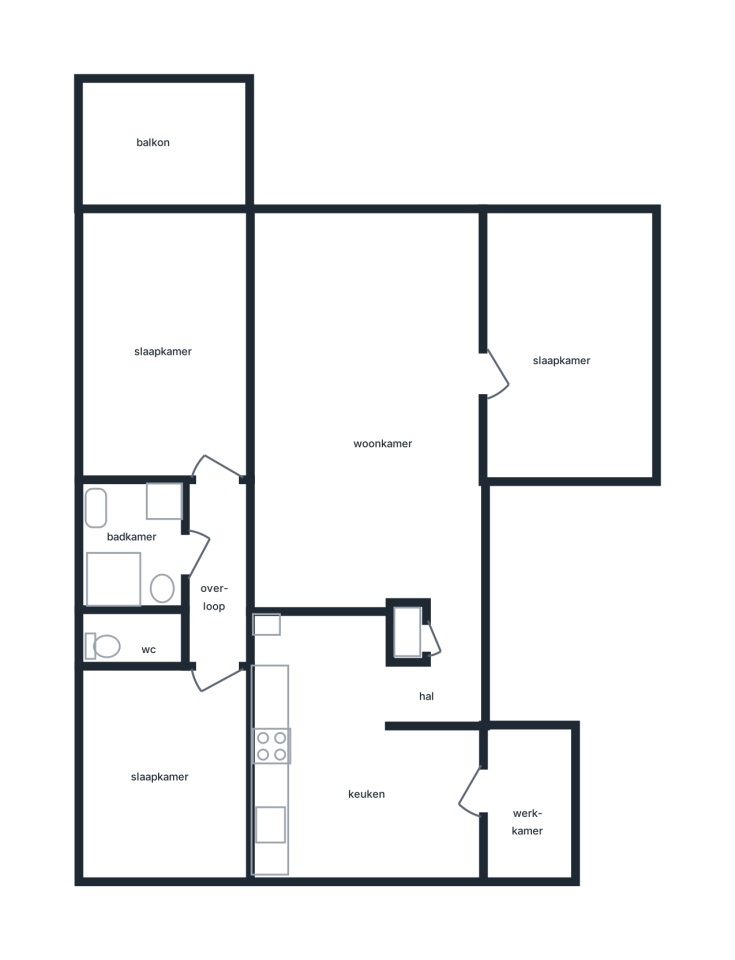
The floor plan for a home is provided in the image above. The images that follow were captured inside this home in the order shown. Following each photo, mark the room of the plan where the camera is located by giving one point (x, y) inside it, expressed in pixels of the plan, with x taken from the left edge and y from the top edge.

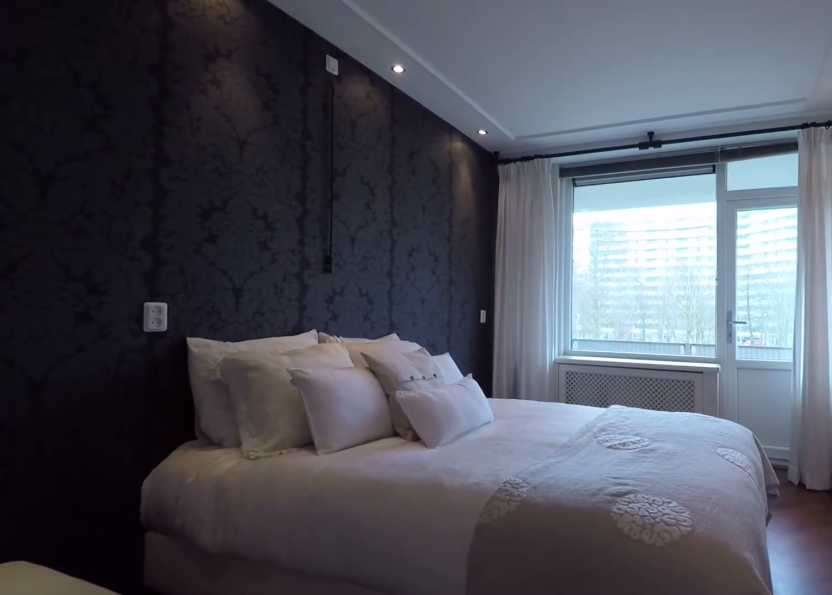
(167, 347)
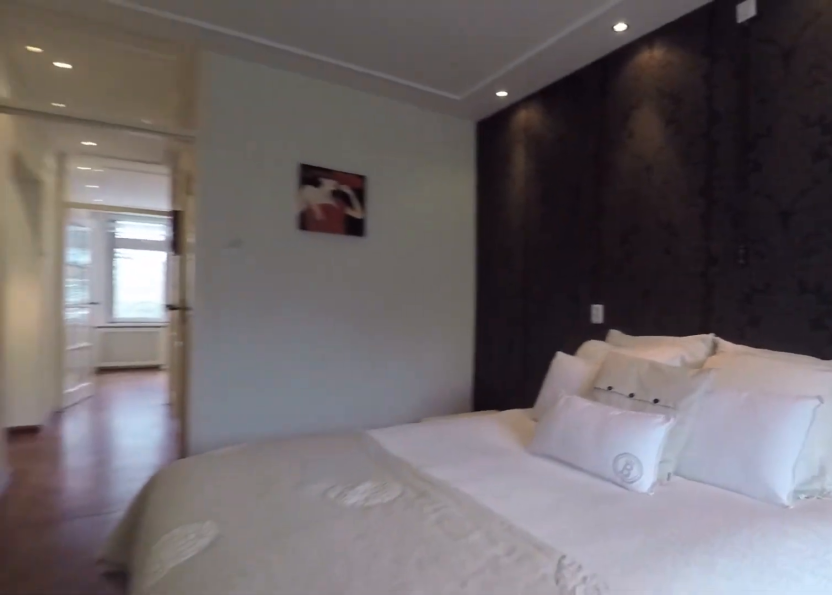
(167, 347)
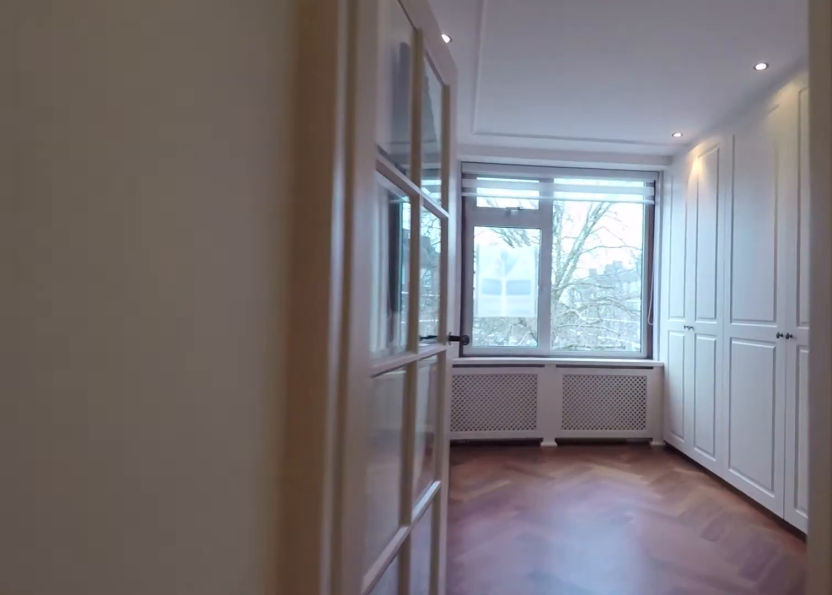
(217, 575)
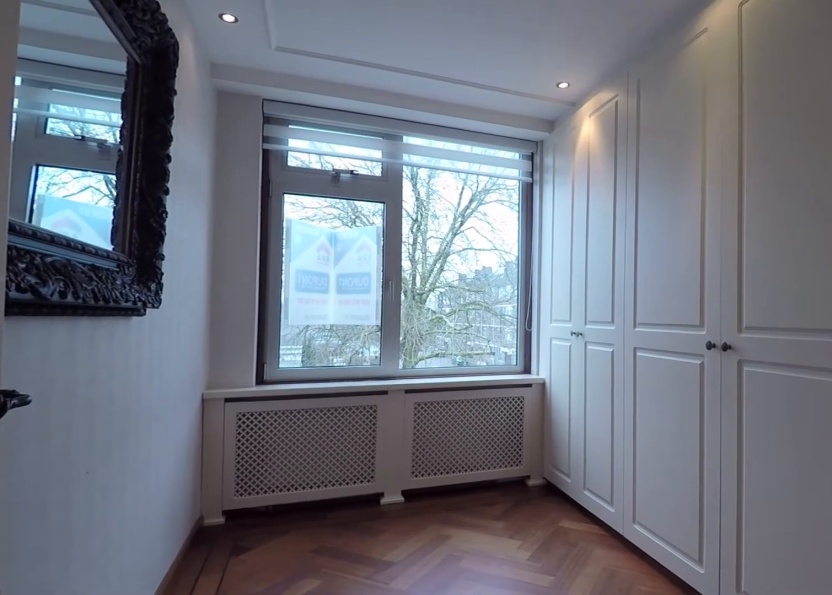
(167, 771)
